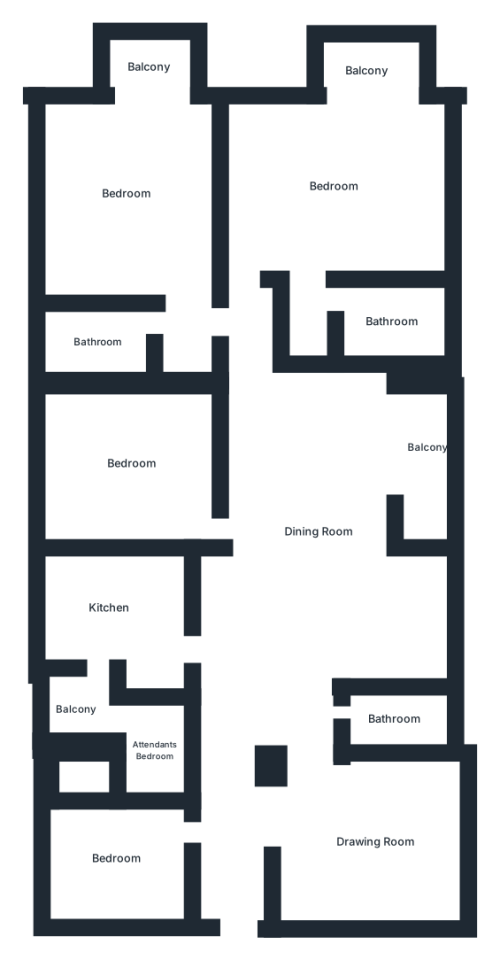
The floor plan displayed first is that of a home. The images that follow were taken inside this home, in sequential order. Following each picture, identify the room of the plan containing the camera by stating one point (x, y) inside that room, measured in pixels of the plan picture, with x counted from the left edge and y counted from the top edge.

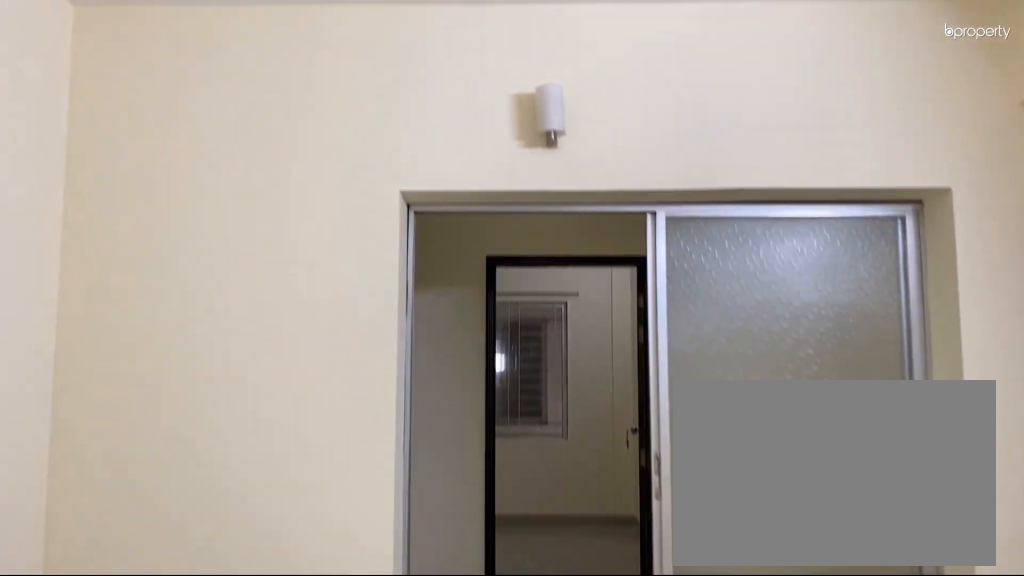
(372, 839)
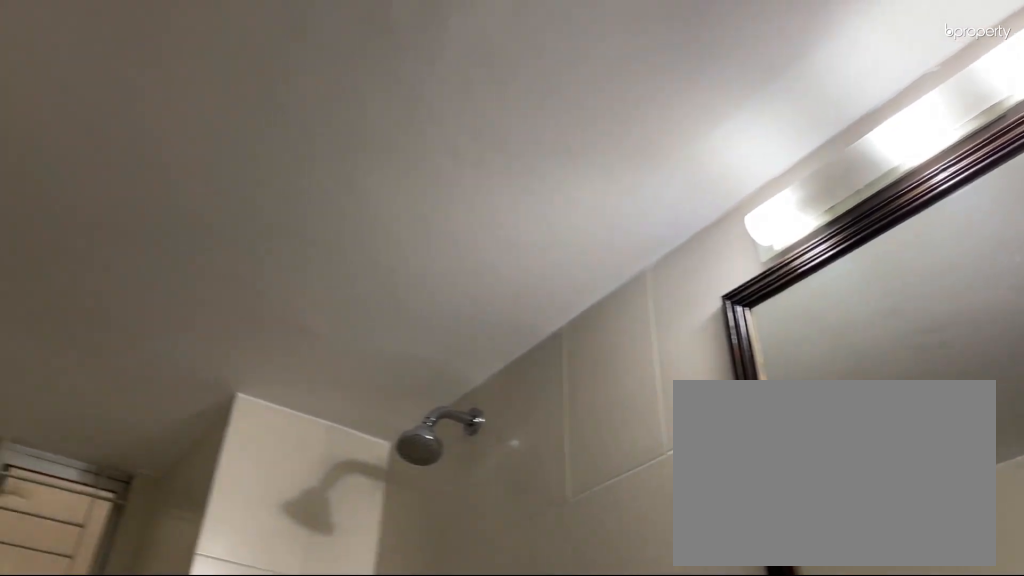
(393, 717)
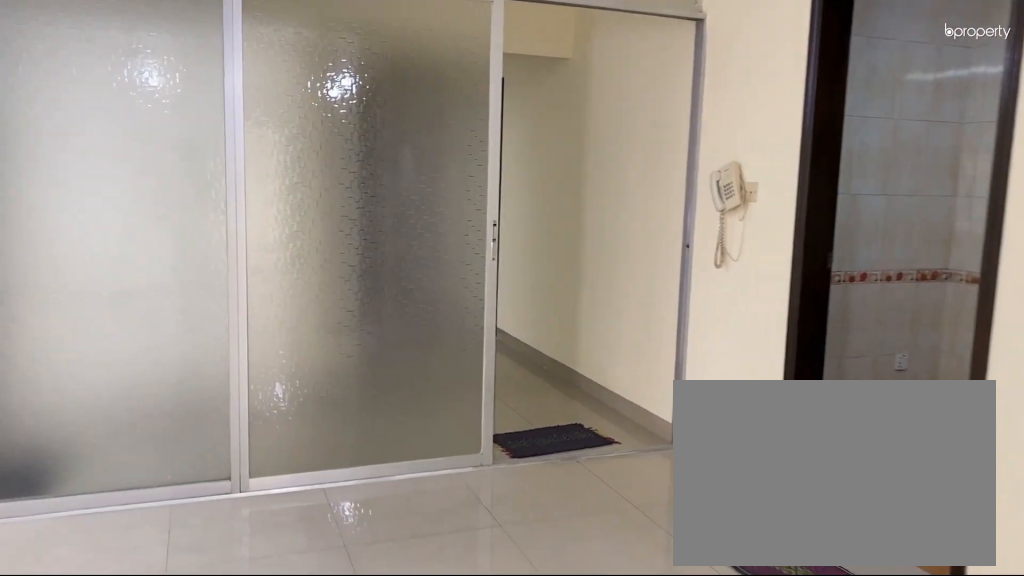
(316, 533)
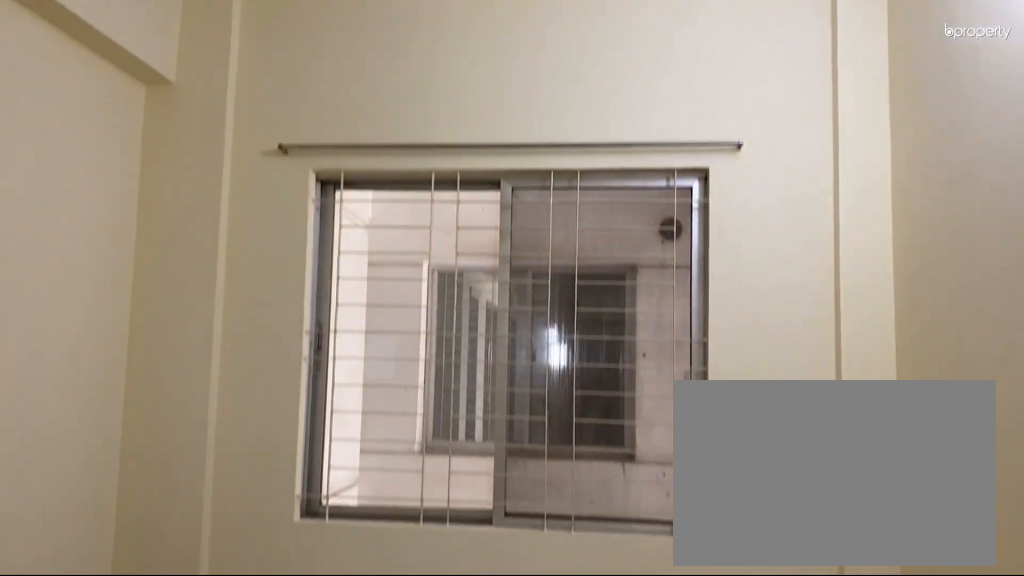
(115, 856)
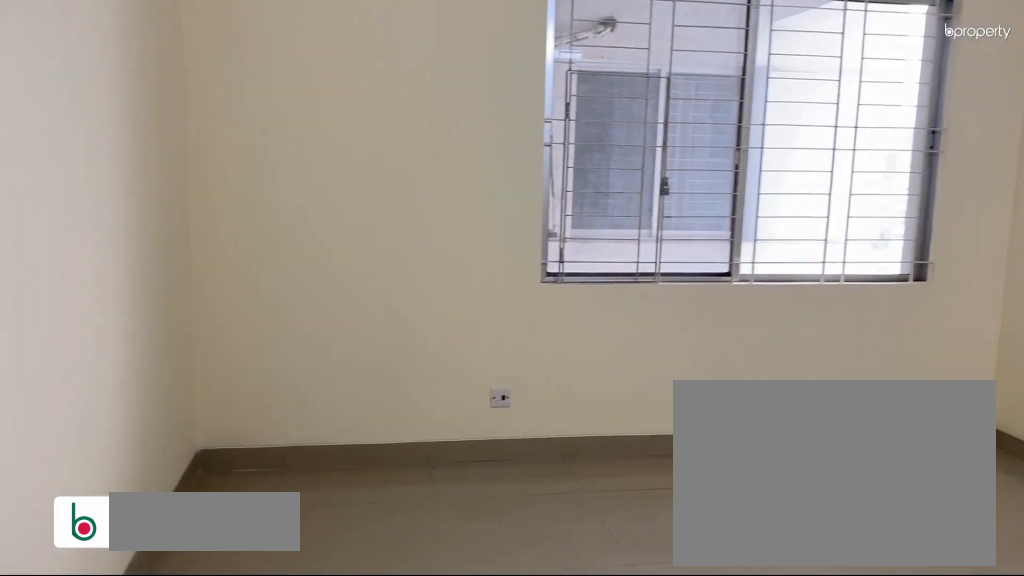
(132, 464)
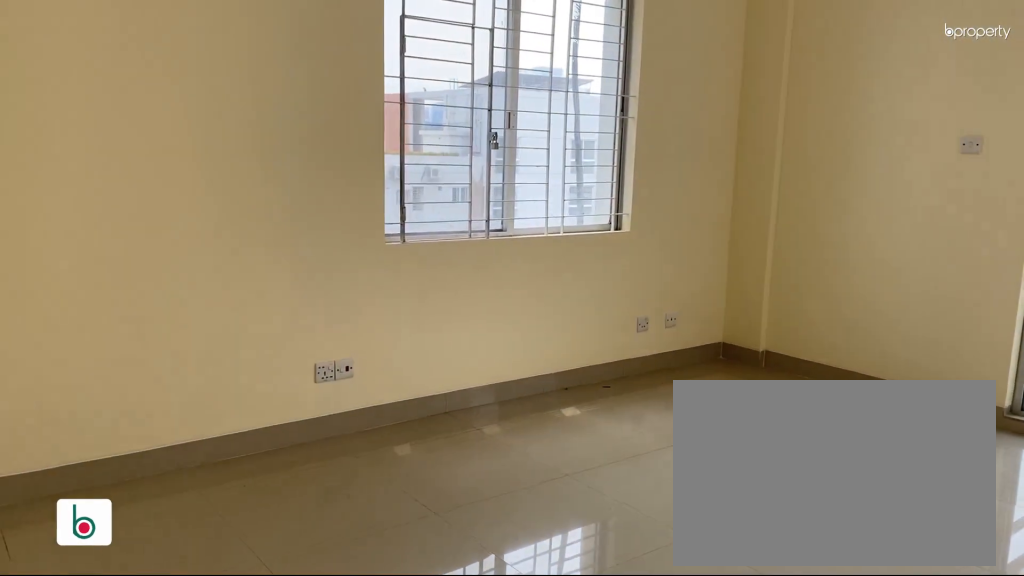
(125, 200)
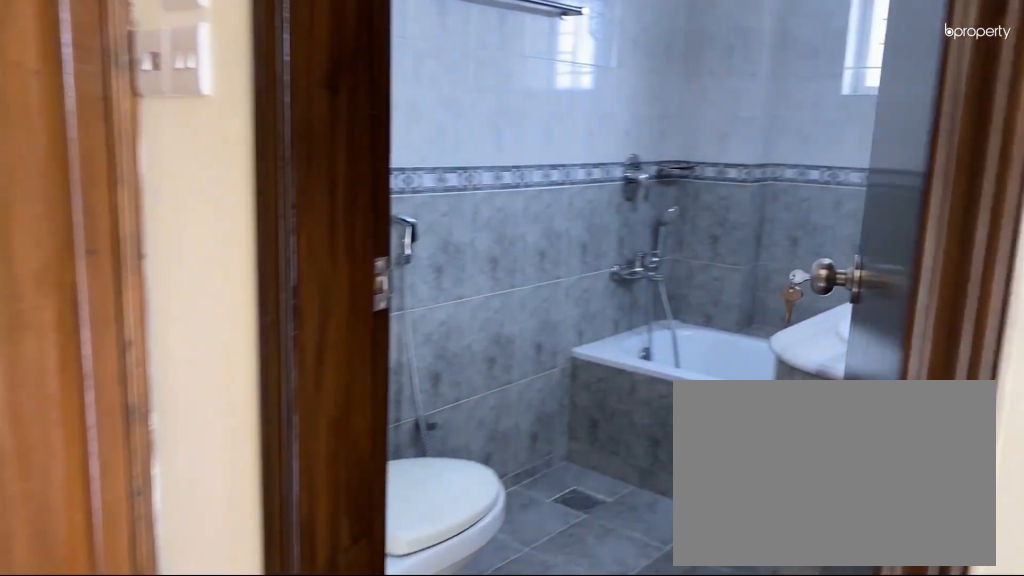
(105, 339)
